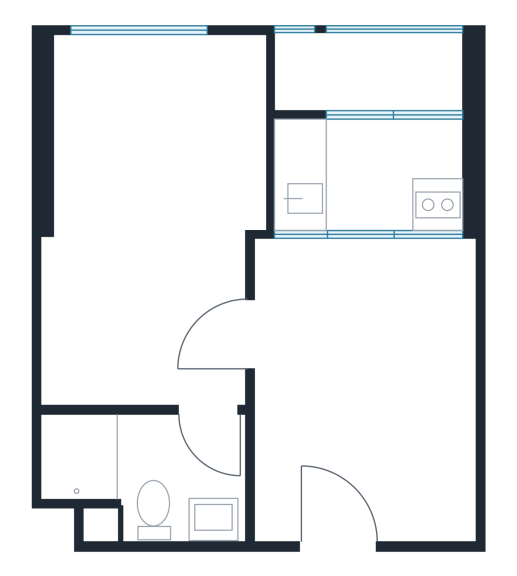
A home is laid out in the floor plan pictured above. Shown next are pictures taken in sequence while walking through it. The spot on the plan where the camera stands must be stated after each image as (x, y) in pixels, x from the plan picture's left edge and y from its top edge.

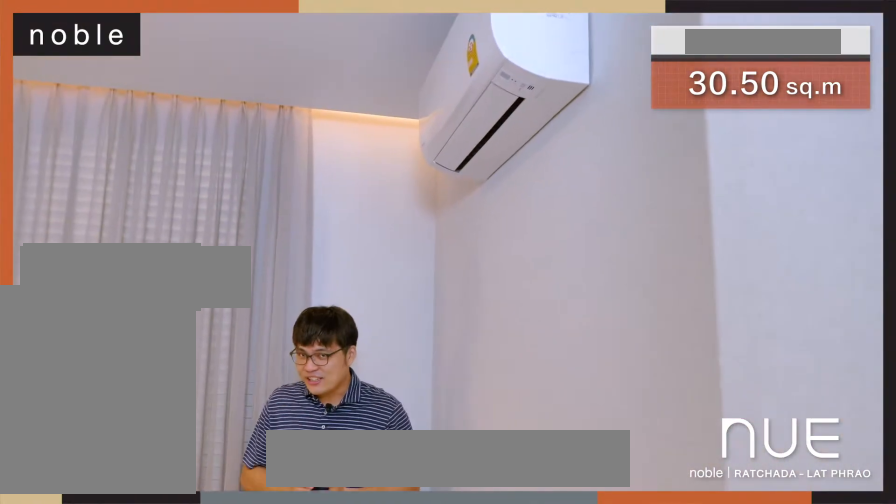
(214, 295)
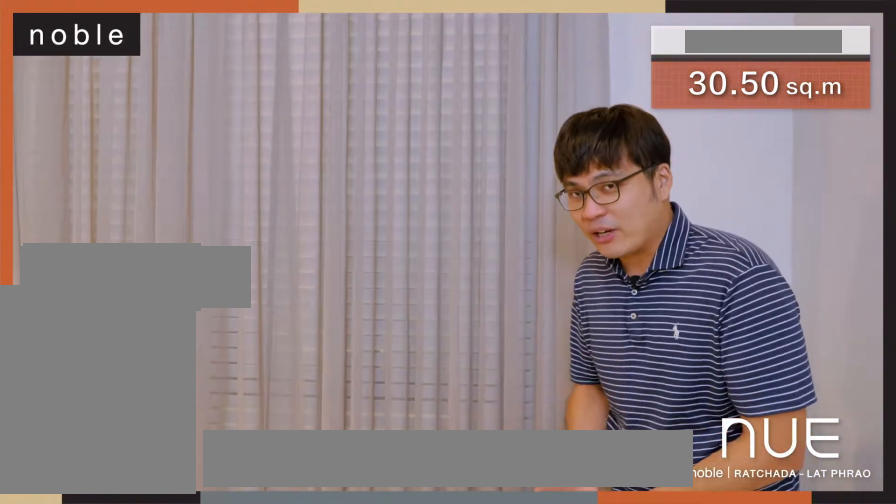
(211, 281)
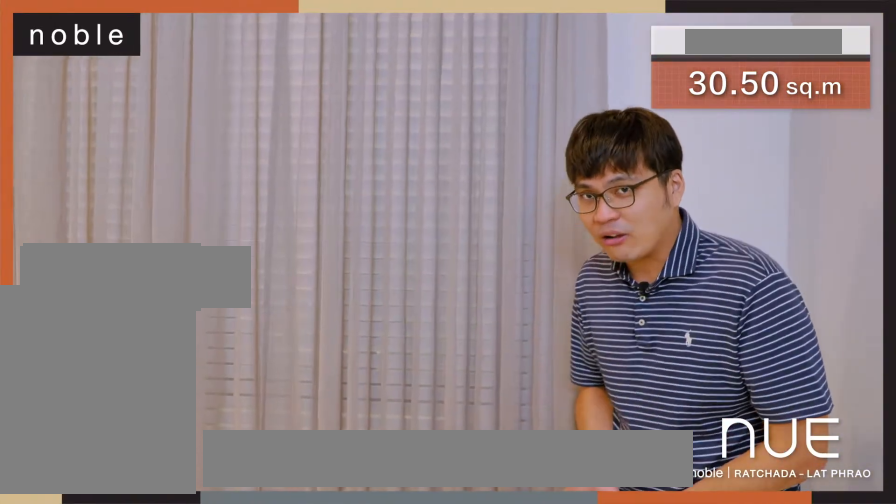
(214, 292)
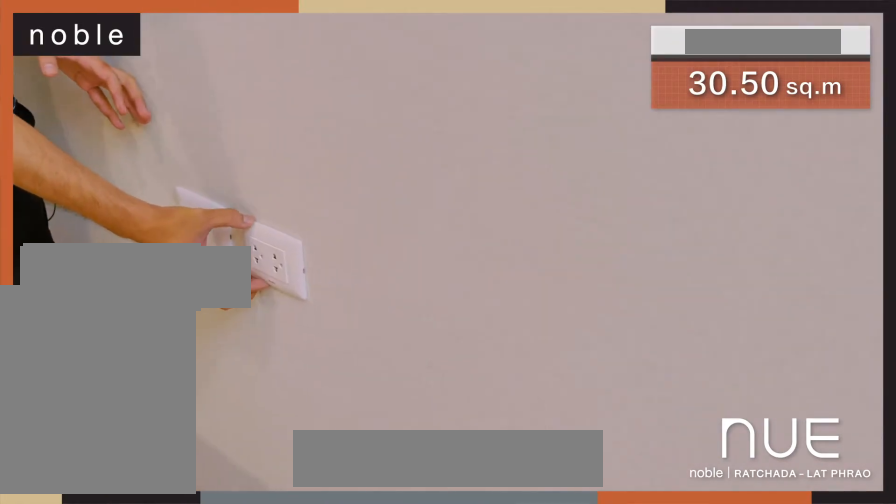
(213, 289)
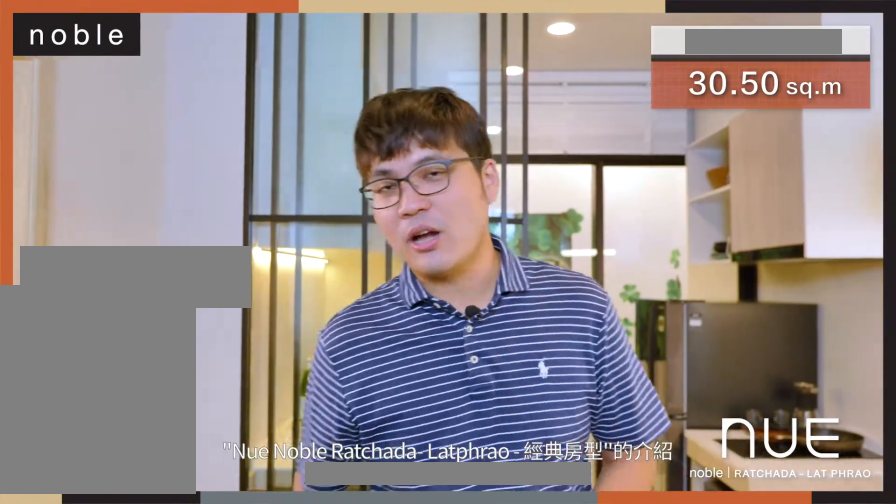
(321, 340)
